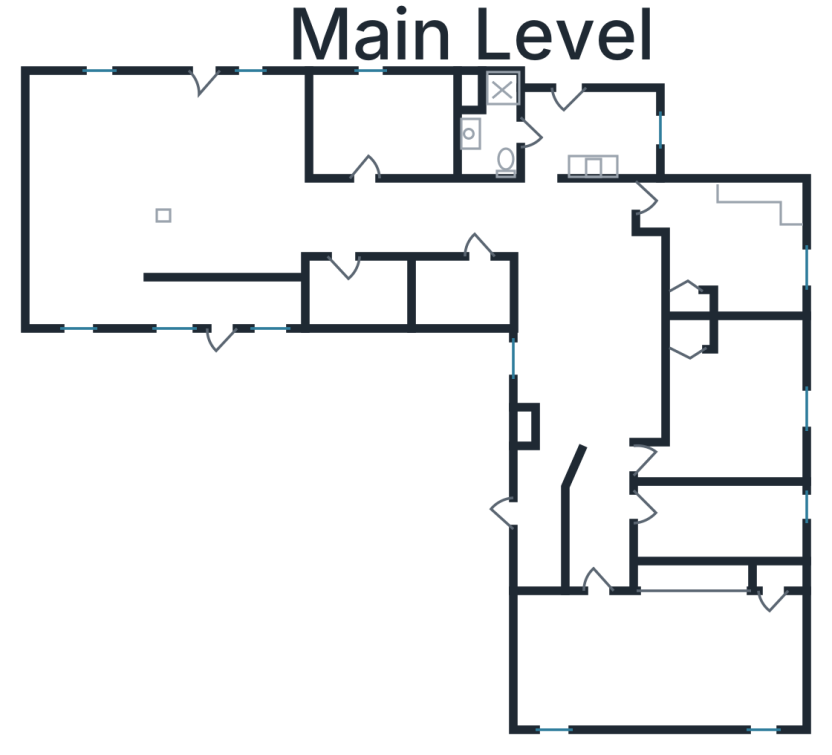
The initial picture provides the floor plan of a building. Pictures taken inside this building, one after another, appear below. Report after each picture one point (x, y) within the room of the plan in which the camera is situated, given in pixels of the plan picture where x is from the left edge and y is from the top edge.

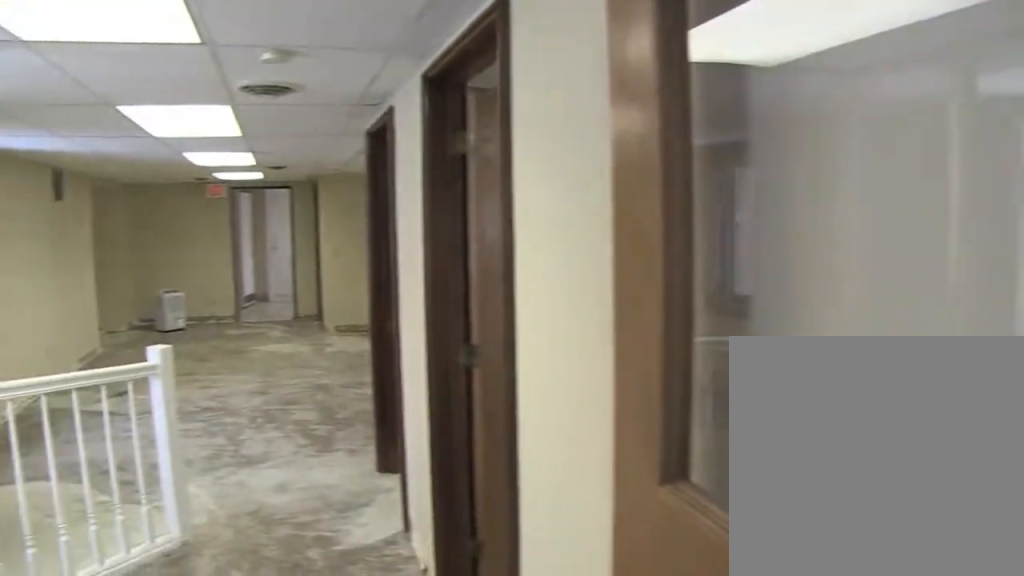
(601, 521)
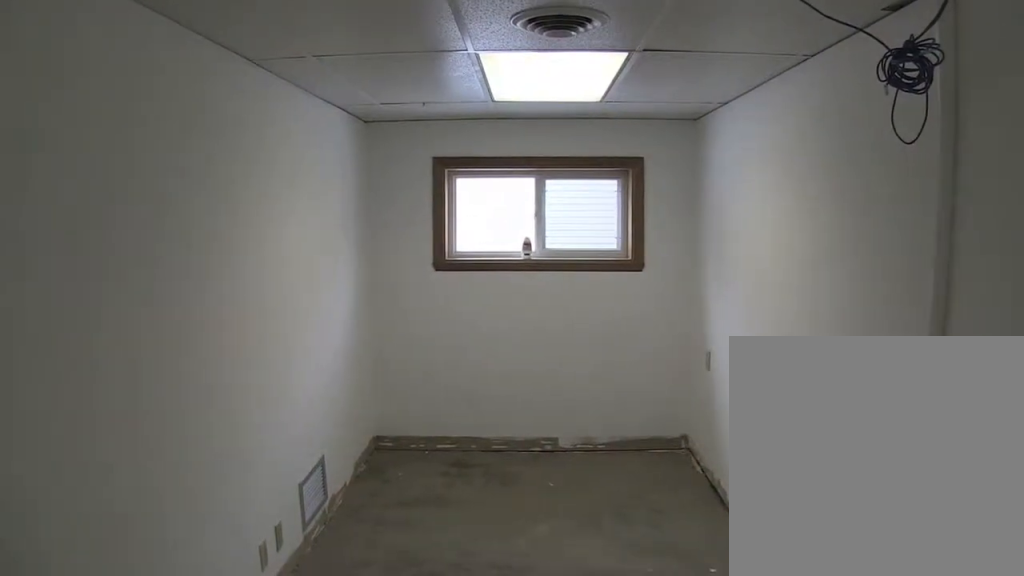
(716, 520)
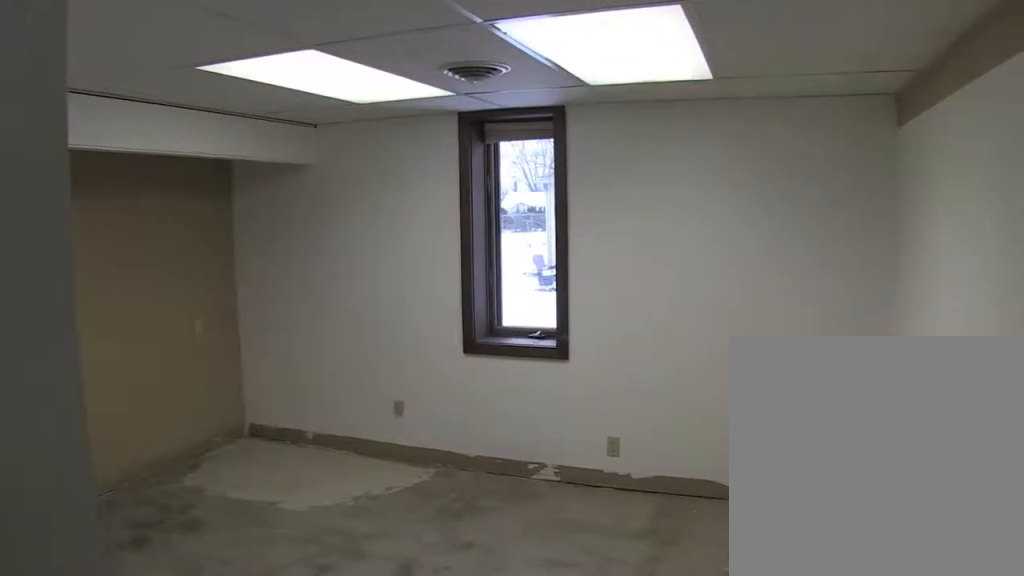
(730, 407)
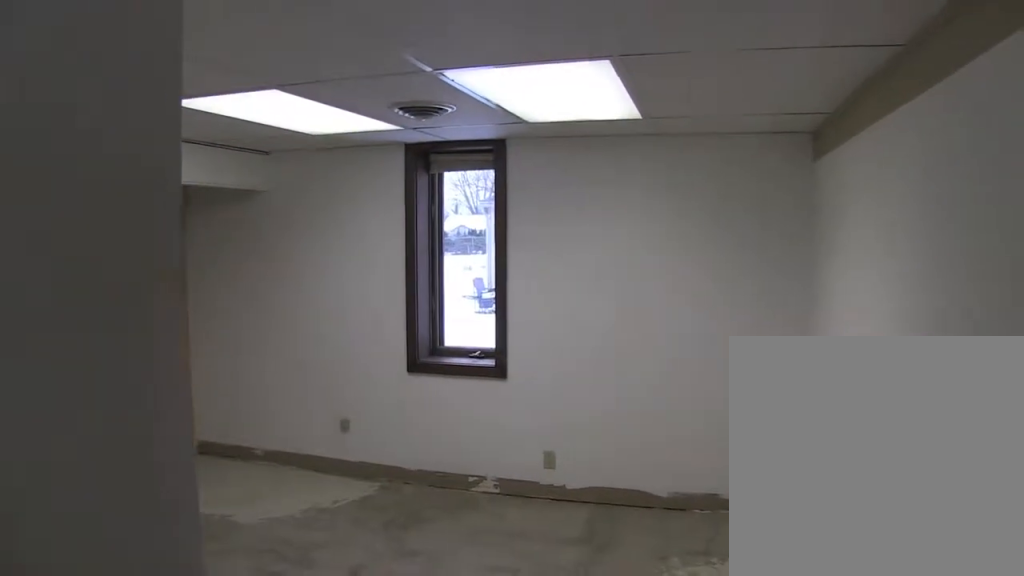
(730, 407)
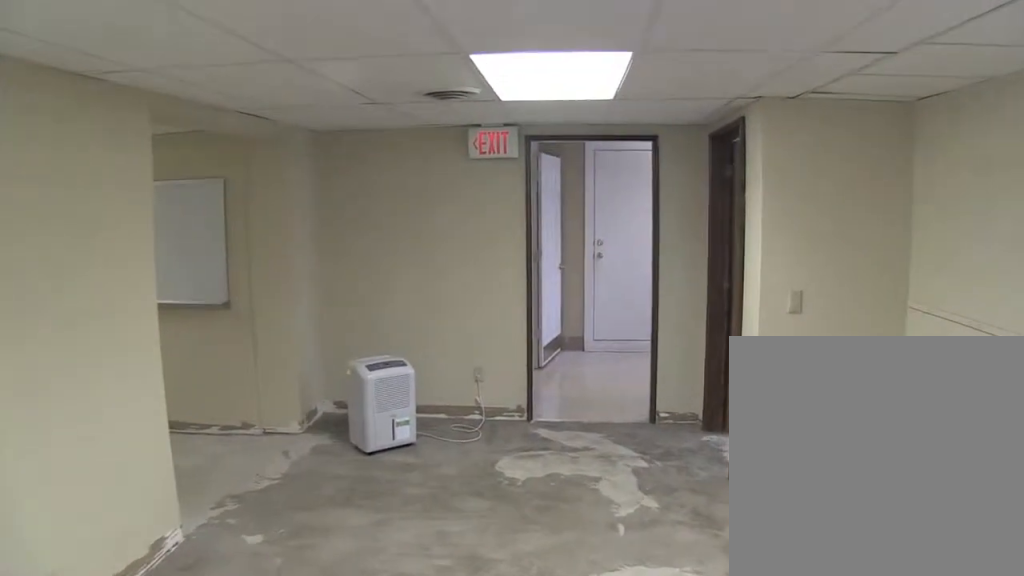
(587, 315)
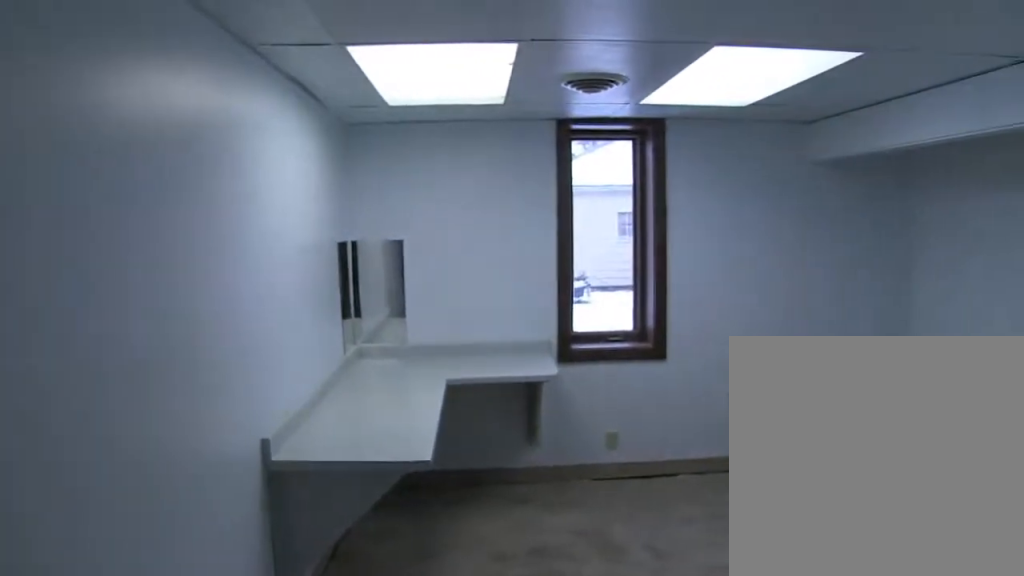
(727, 239)
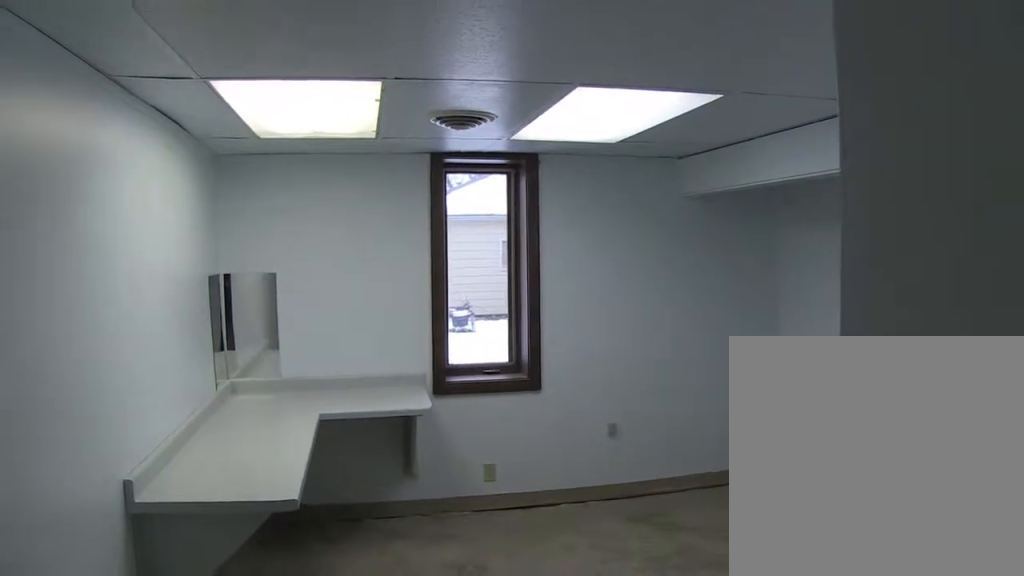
(727, 239)
